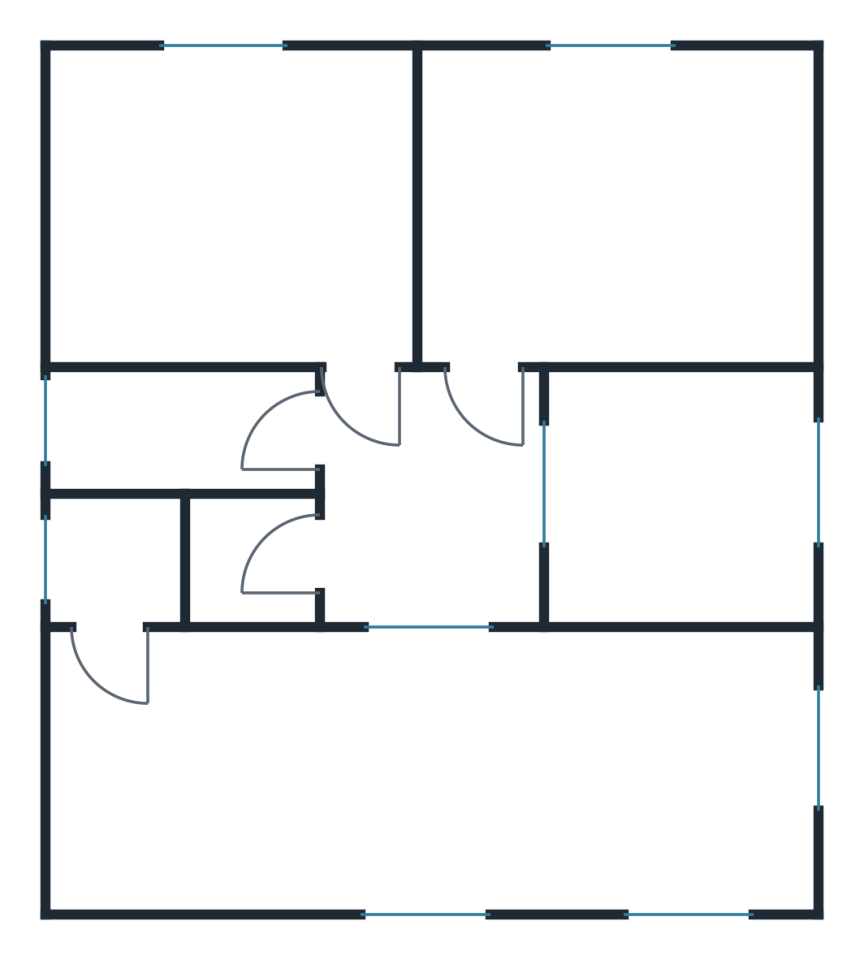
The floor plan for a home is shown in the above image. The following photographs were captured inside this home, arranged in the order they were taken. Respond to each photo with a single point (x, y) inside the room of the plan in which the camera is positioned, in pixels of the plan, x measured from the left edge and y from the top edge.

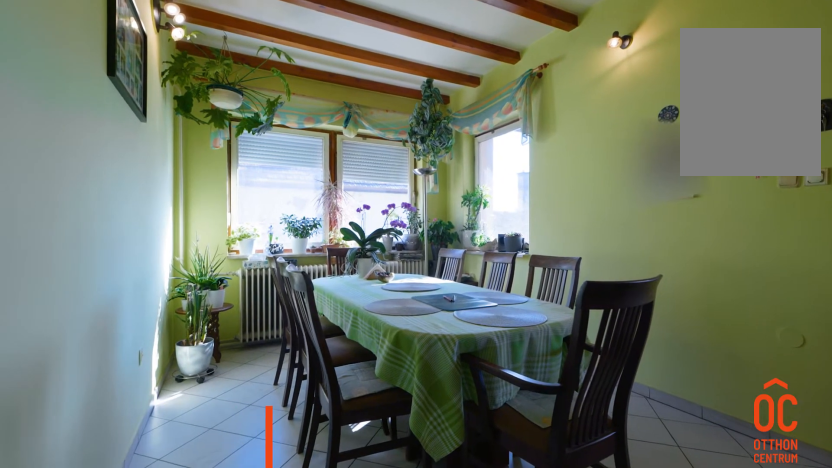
(491, 771)
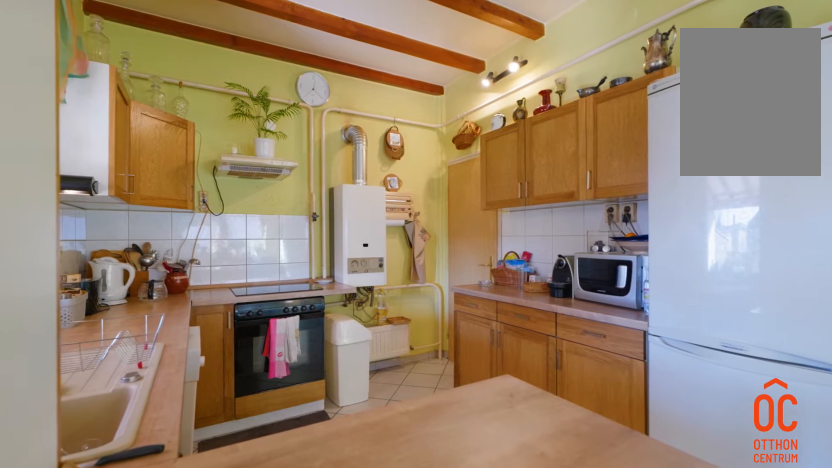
(490, 771)
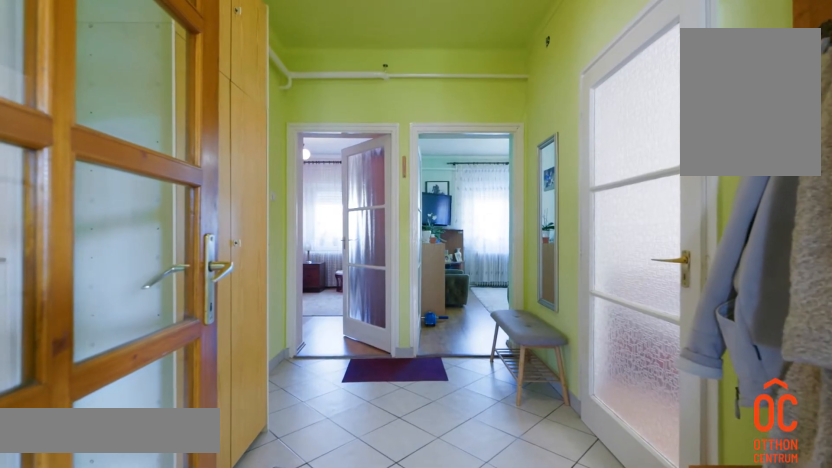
(438, 518)
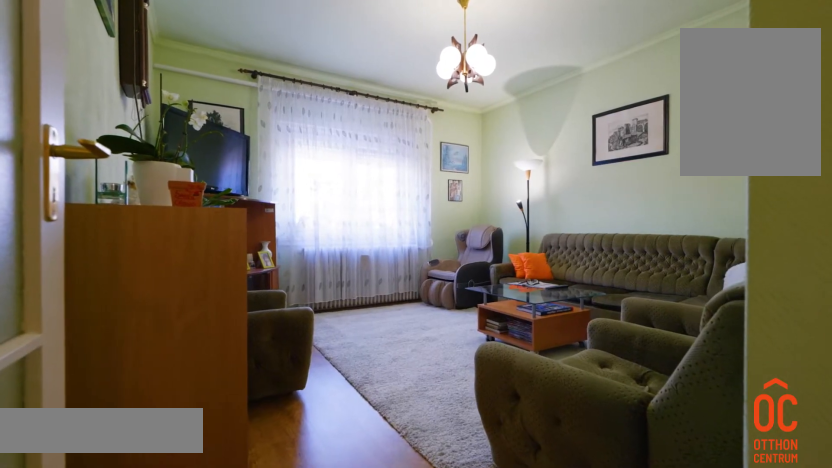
(685, 190)
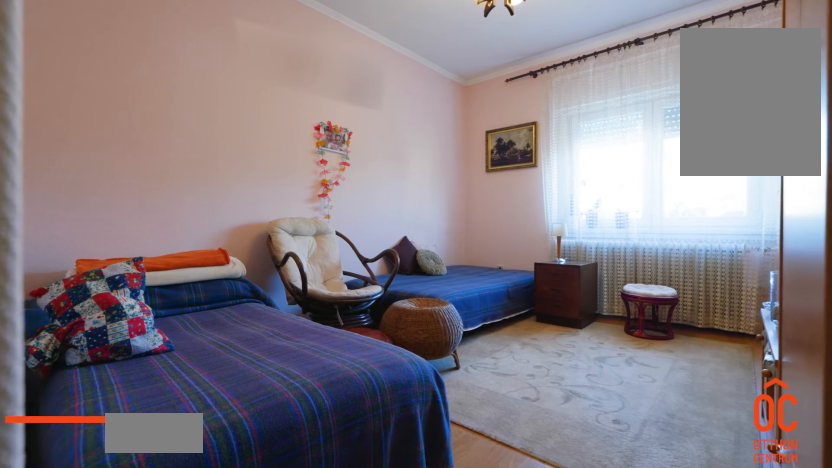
(259, 189)
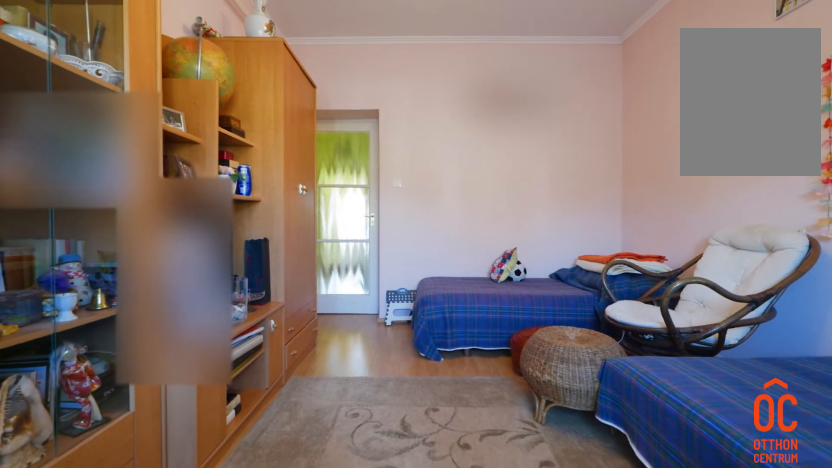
(259, 190)
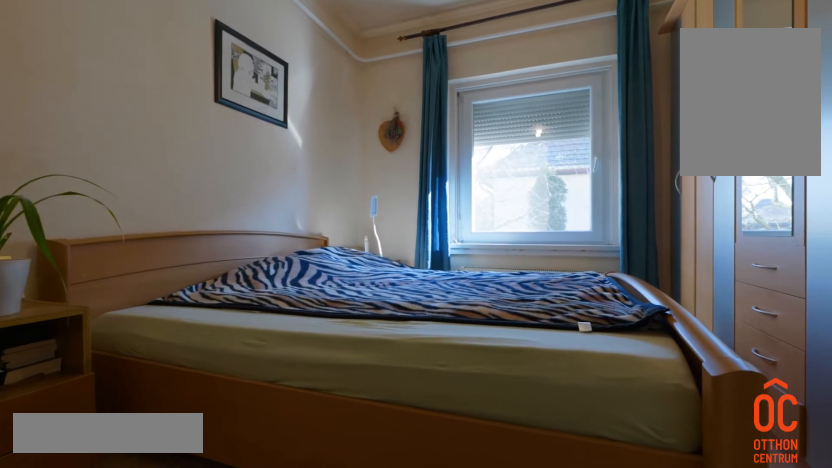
(704, 488)
